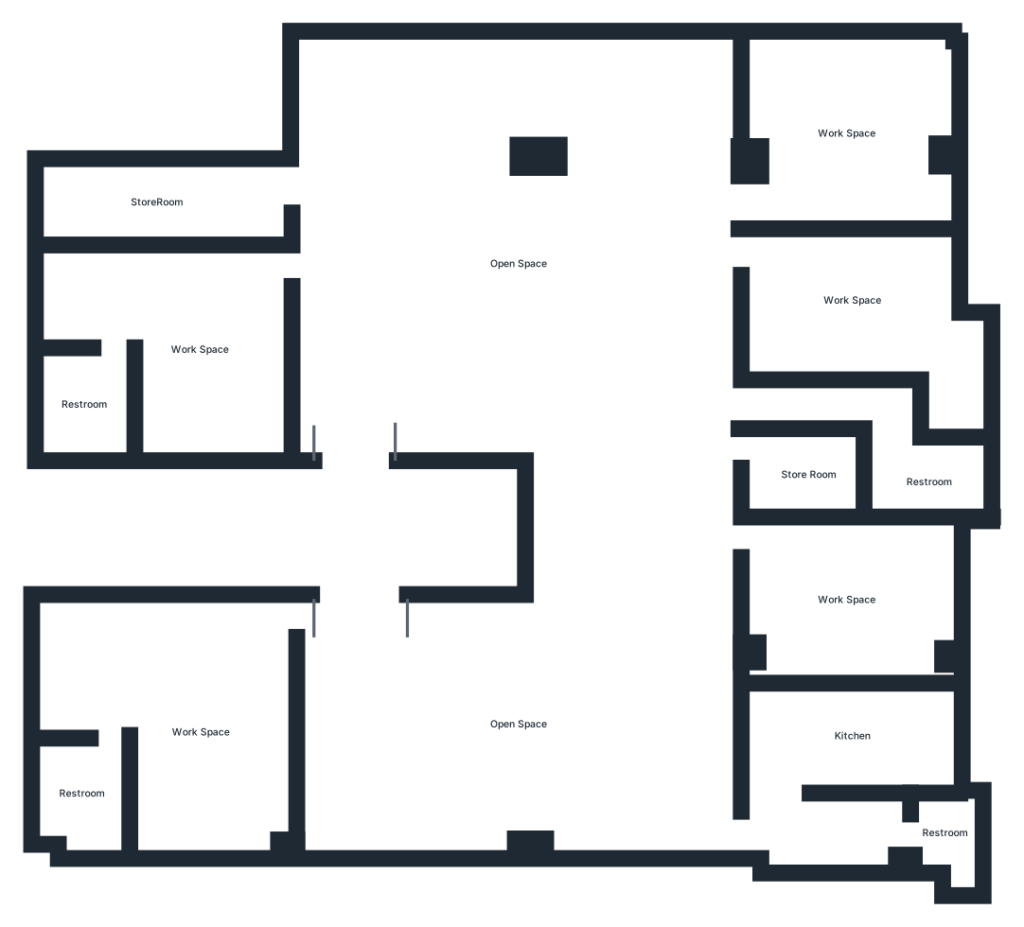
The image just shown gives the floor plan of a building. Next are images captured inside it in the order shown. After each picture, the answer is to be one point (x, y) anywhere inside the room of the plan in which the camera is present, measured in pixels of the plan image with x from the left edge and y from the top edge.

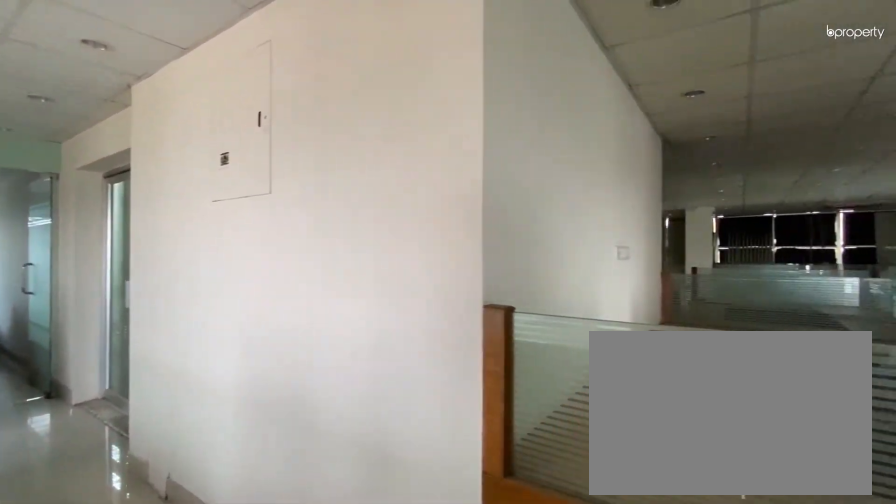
(527, 730)
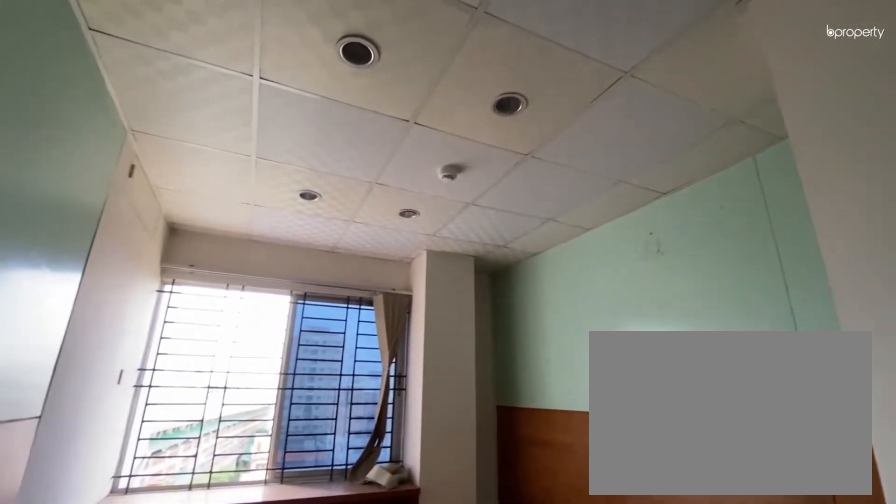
(844, 598)
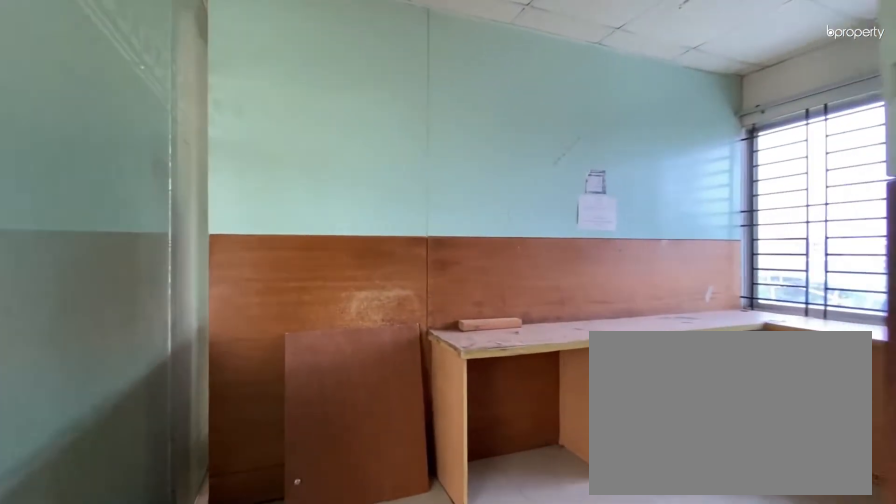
(848, 739)
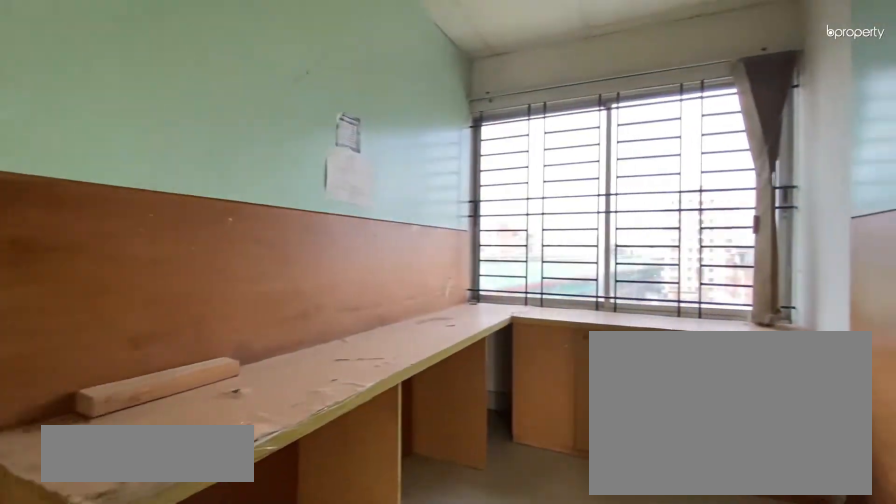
(848, 739)
